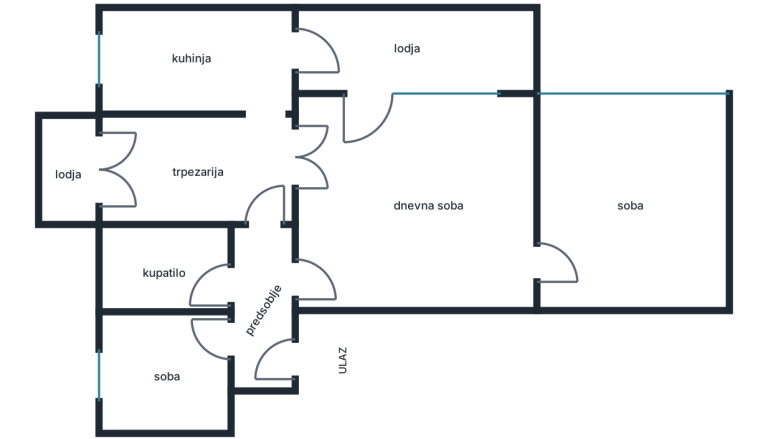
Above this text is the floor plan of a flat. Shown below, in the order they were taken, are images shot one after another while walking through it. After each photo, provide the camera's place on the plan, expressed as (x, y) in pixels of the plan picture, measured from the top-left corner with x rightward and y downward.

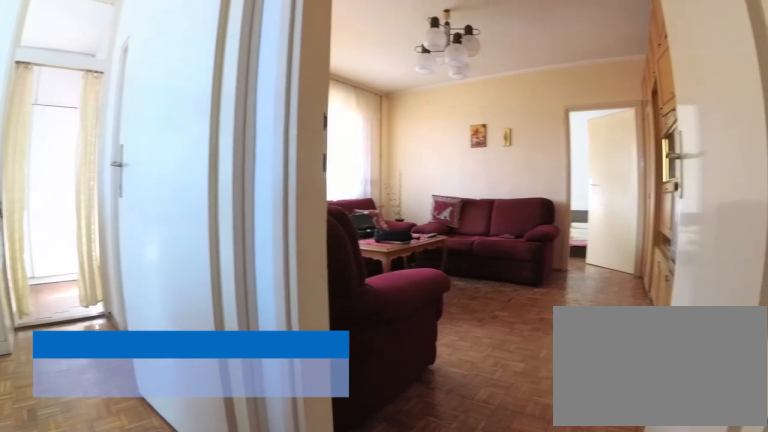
(245, 290)
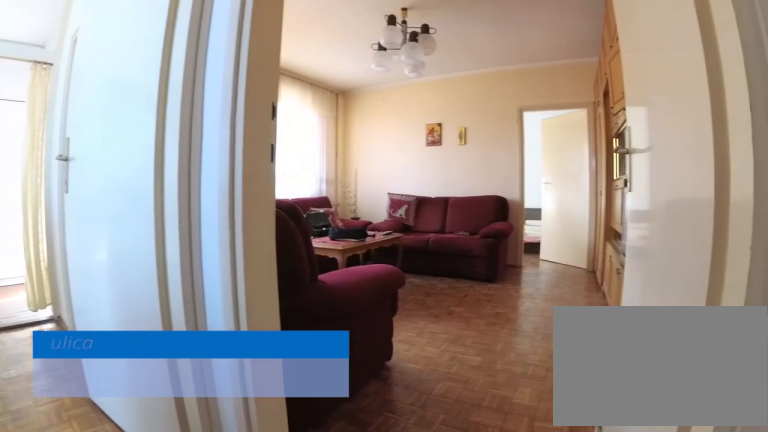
(249, 289)
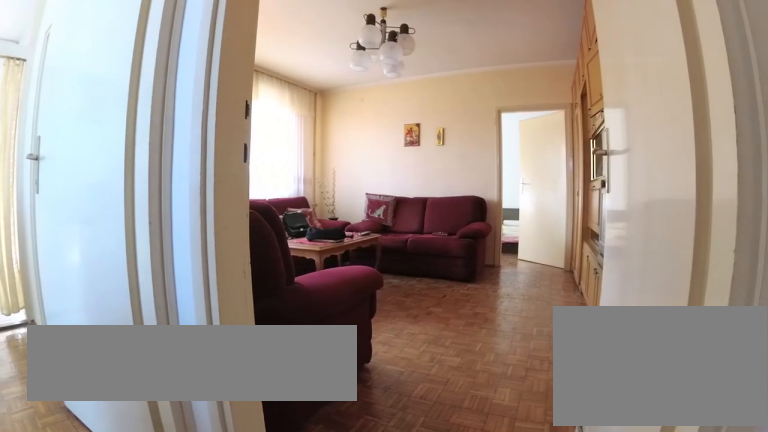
(254, 286)
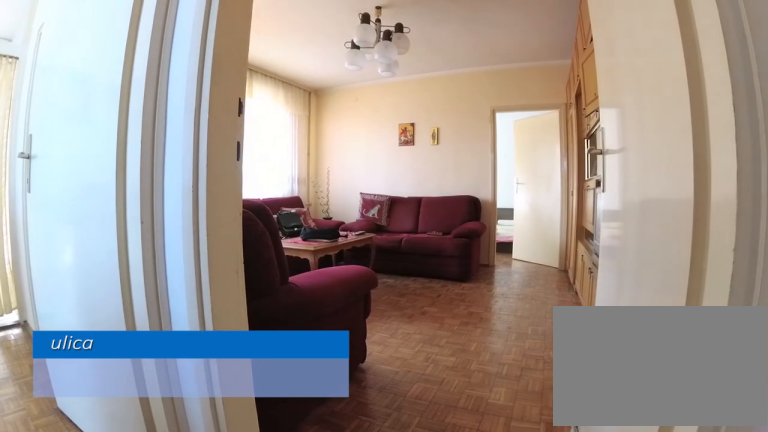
(259, 284)
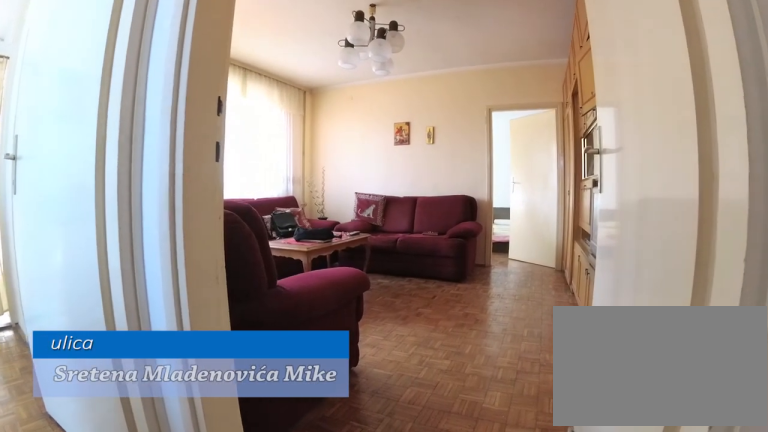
(266, 283)
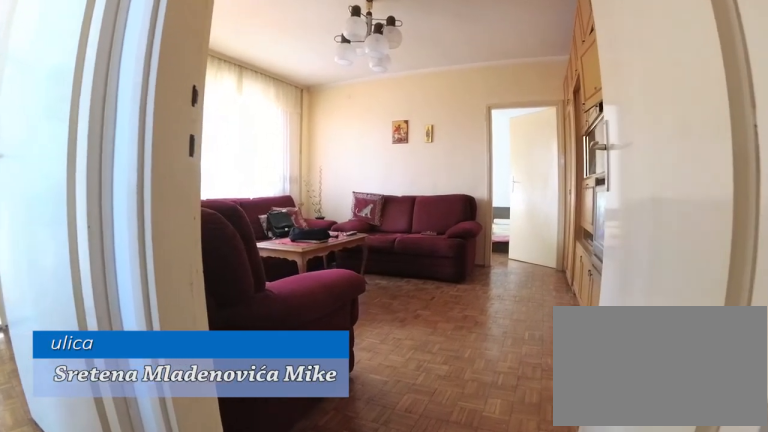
(274, 283)
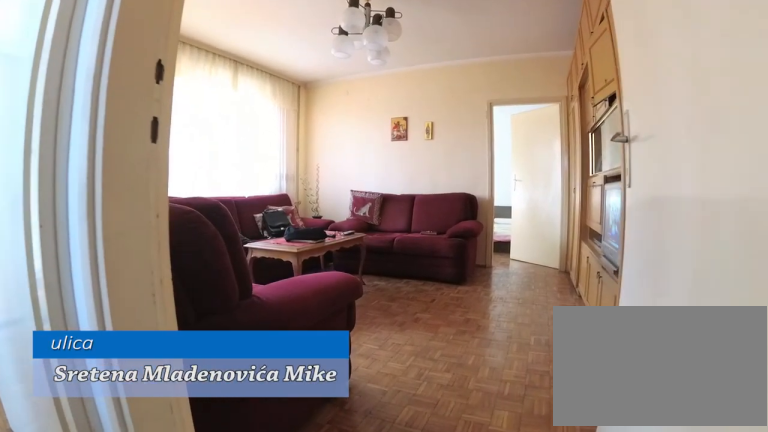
(282, 283)
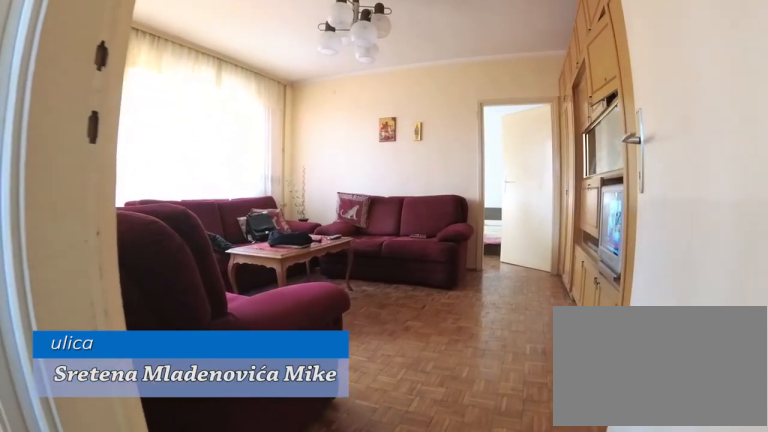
(289, 283)
